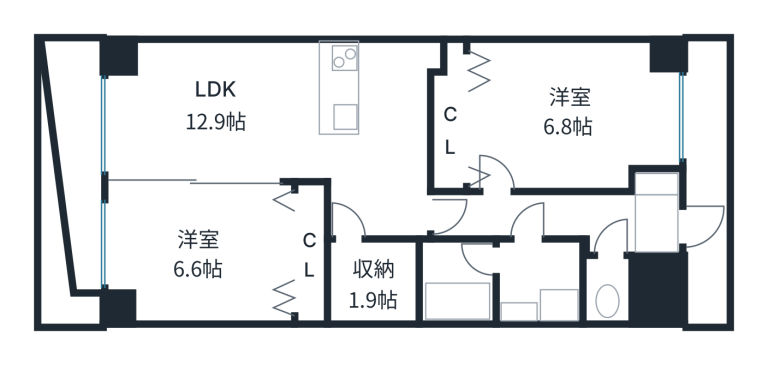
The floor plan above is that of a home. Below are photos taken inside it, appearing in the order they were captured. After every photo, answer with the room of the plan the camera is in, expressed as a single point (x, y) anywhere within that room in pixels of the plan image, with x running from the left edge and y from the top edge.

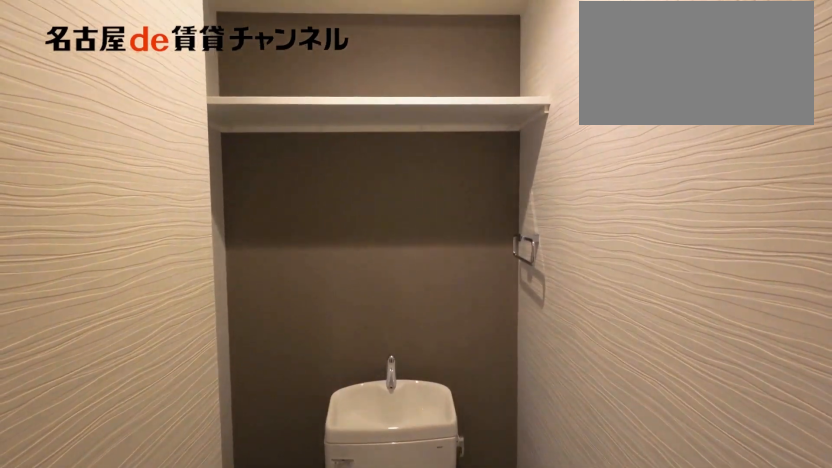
(607, 289)
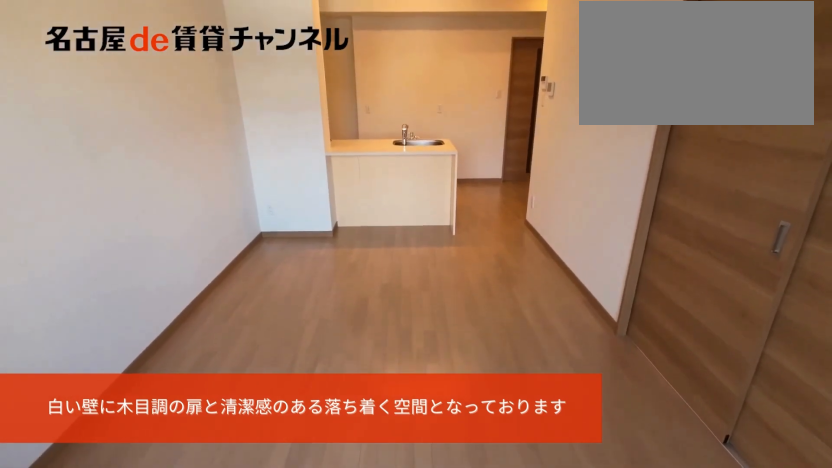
(283, 121)
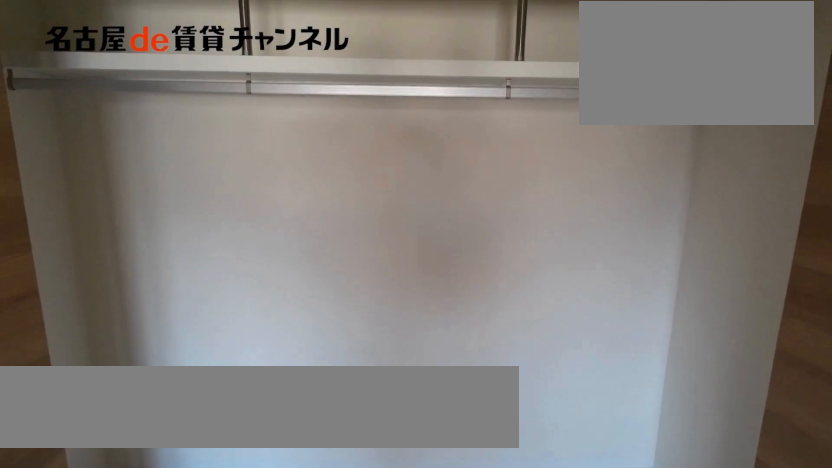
(310, 252)
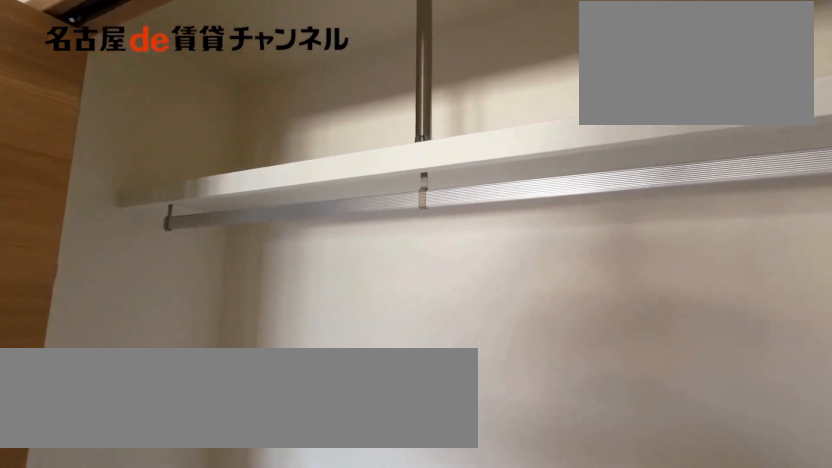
(310, 252)
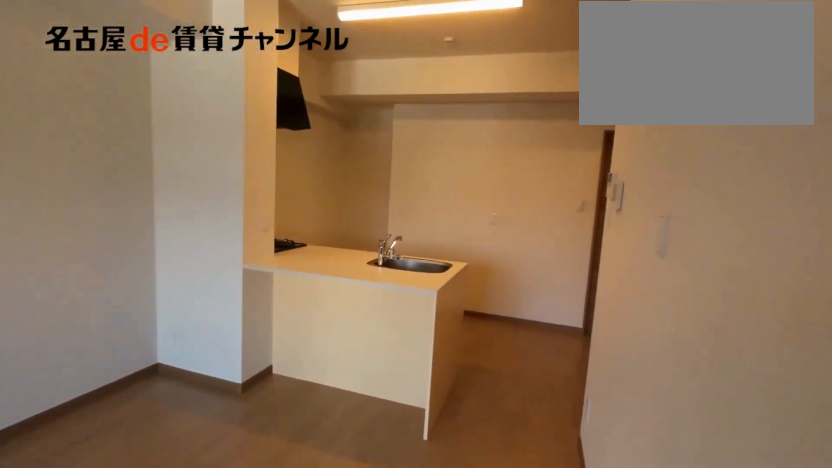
(283, 121)
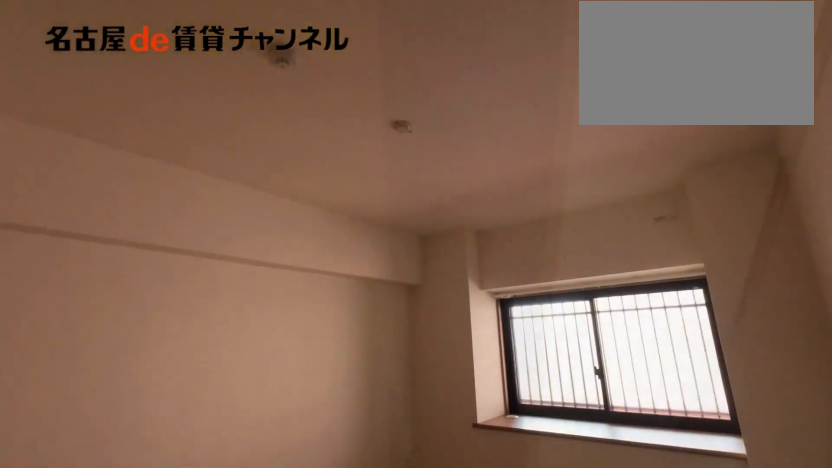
(568, 113)
